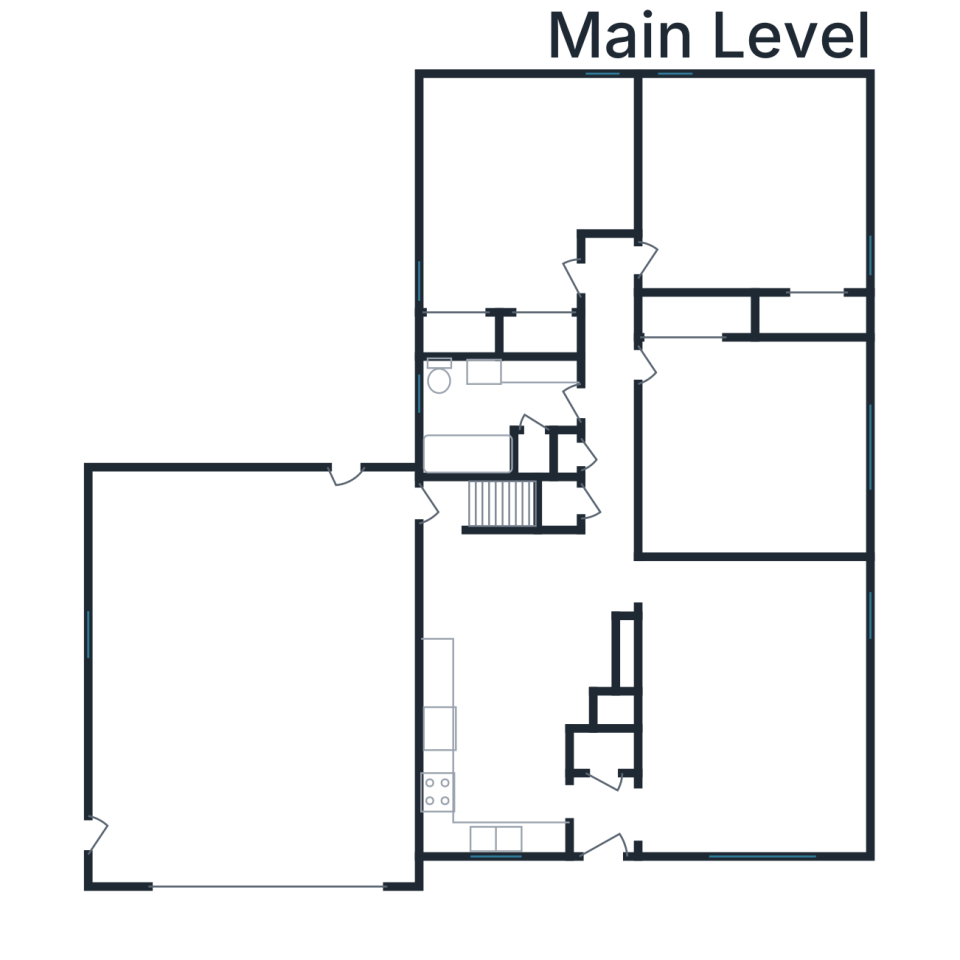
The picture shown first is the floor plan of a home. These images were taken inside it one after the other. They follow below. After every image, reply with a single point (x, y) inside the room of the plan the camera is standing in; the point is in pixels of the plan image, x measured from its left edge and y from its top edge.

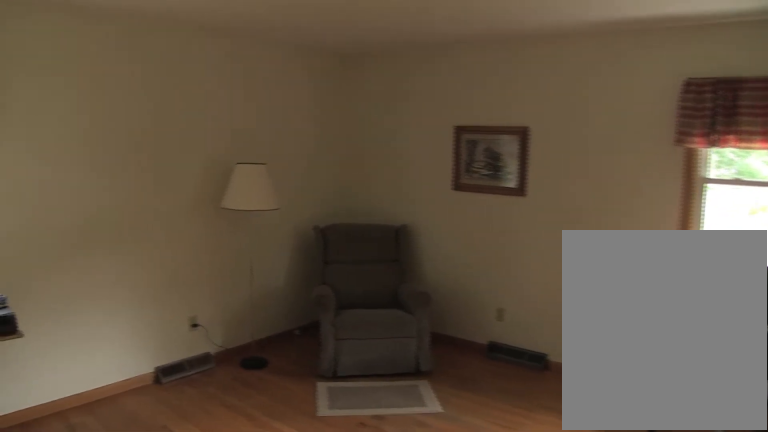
(749, 185)
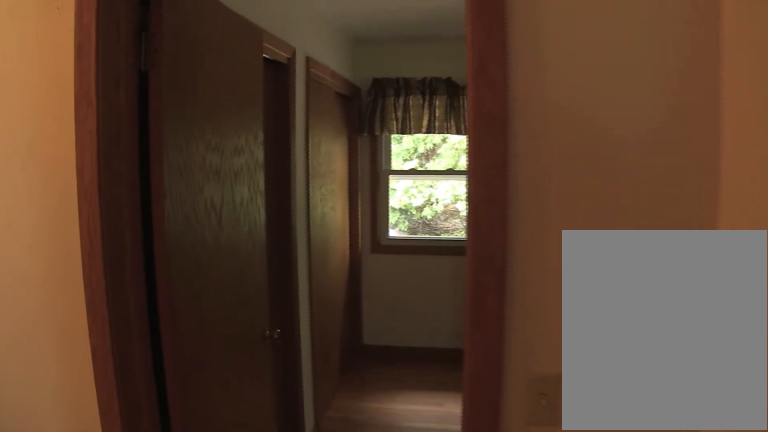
(610, 382)
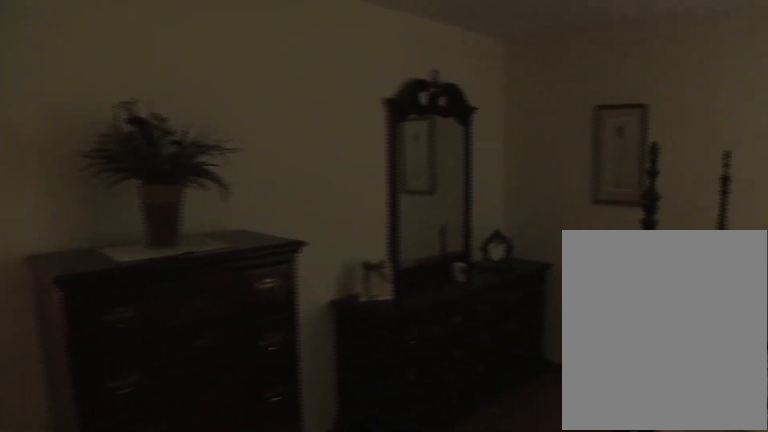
(521, 191)
